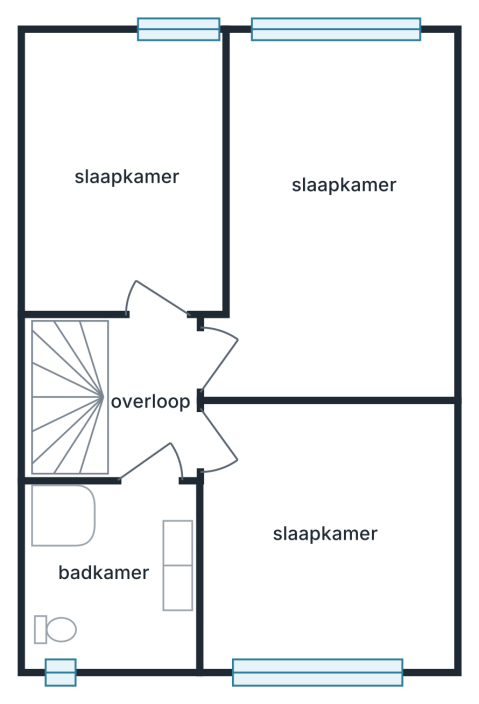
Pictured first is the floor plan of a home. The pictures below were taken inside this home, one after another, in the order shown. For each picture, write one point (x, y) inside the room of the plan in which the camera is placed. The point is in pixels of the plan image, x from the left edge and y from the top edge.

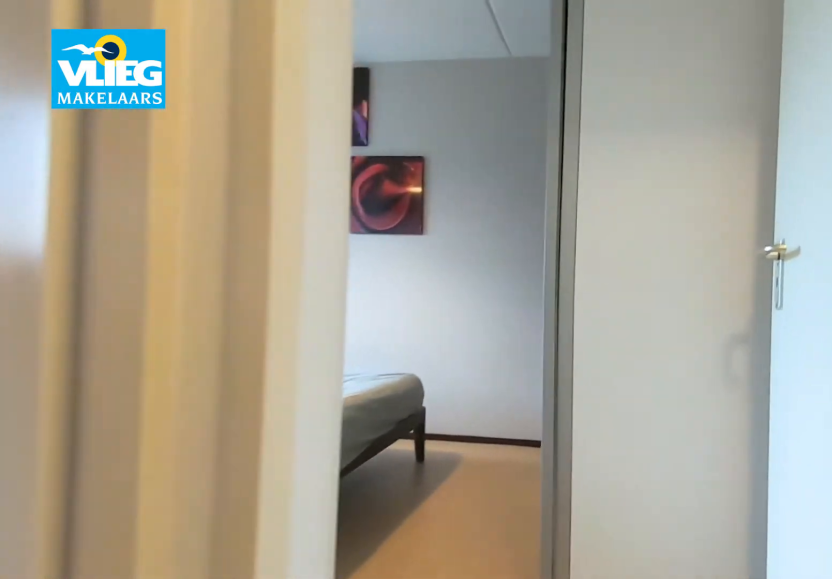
(150, 404)
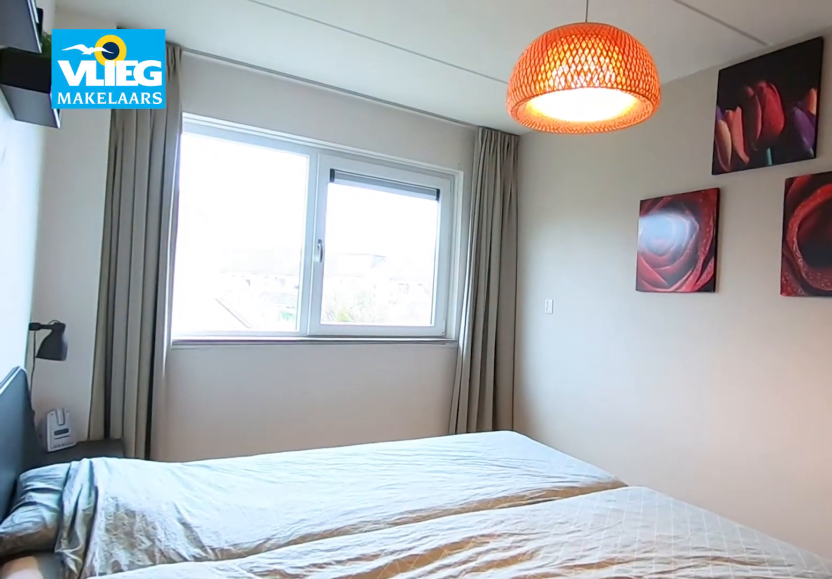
(333, 162)
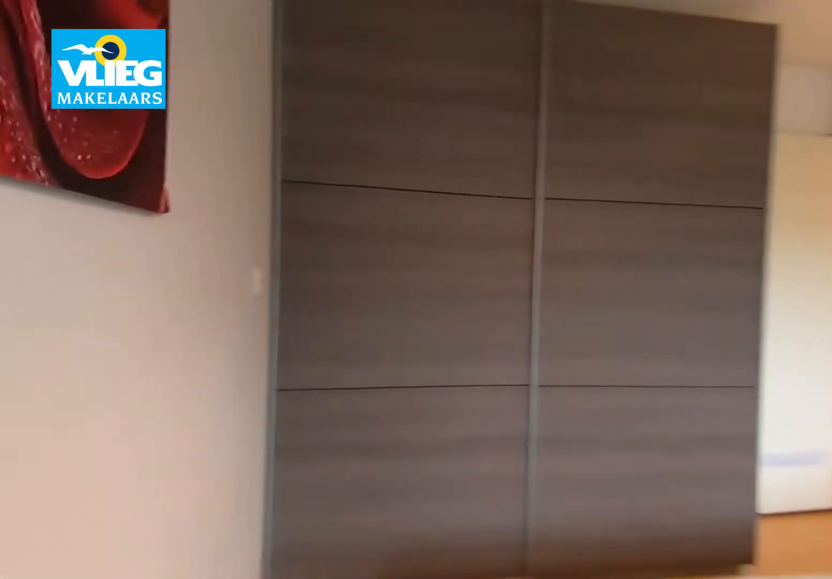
(333, 162)
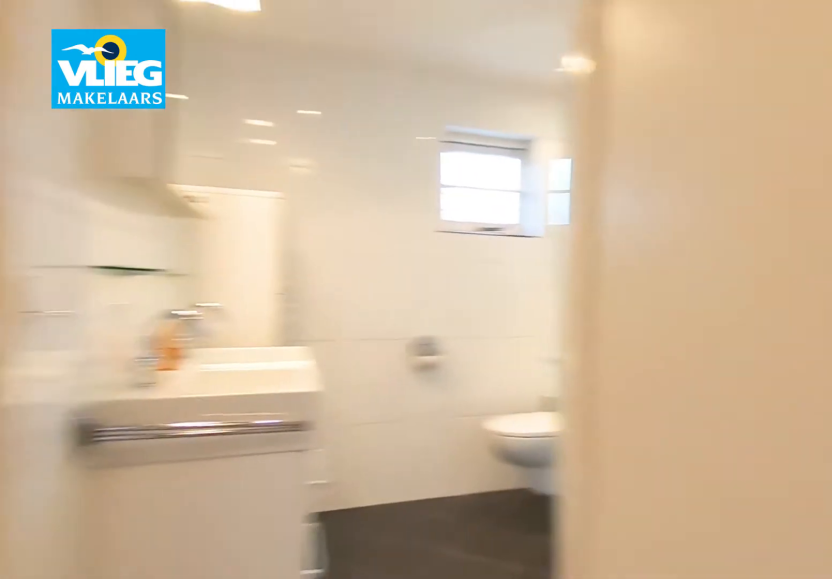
(149, 404)
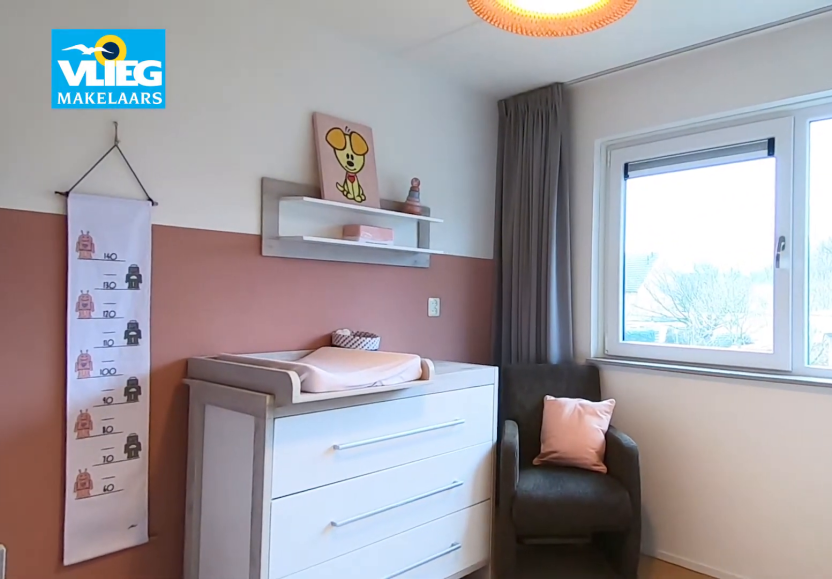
(325, 532)
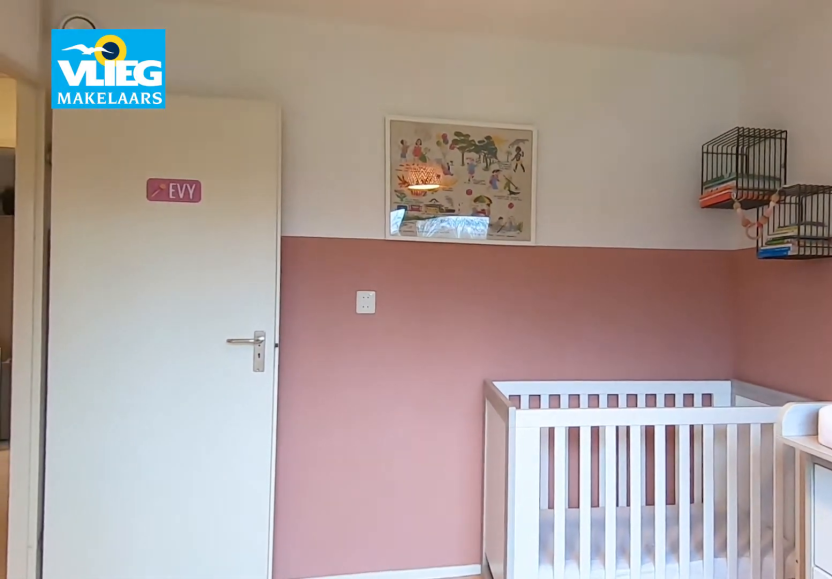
(325, 532)
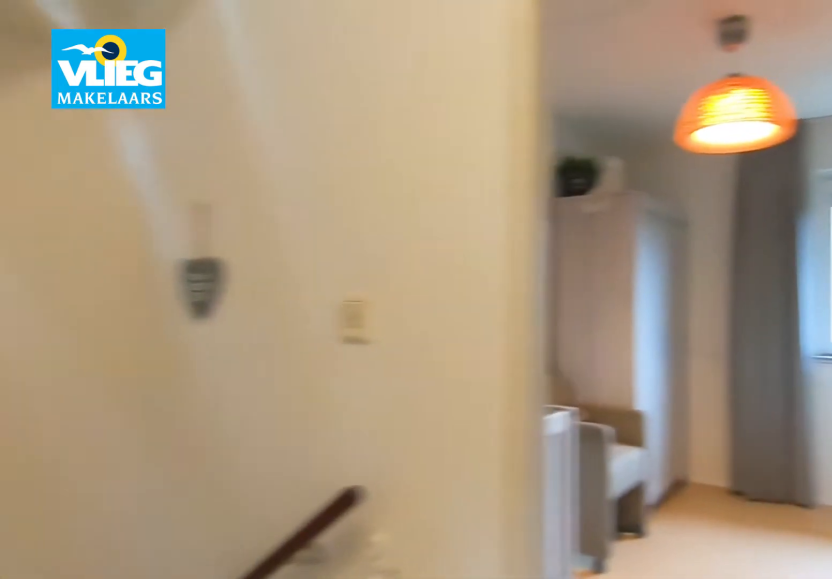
(149, 404)
